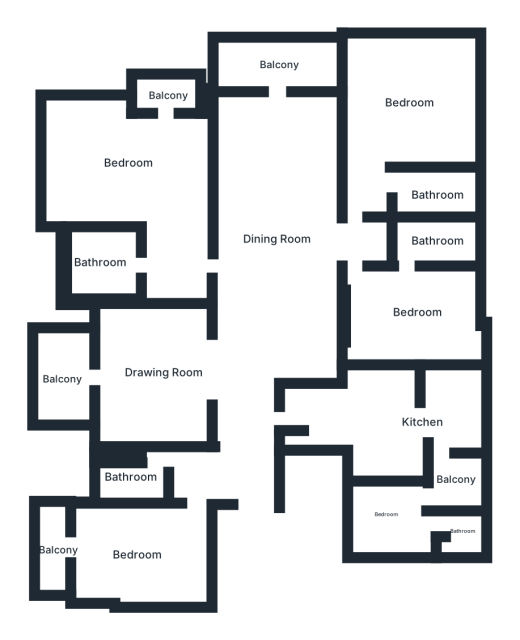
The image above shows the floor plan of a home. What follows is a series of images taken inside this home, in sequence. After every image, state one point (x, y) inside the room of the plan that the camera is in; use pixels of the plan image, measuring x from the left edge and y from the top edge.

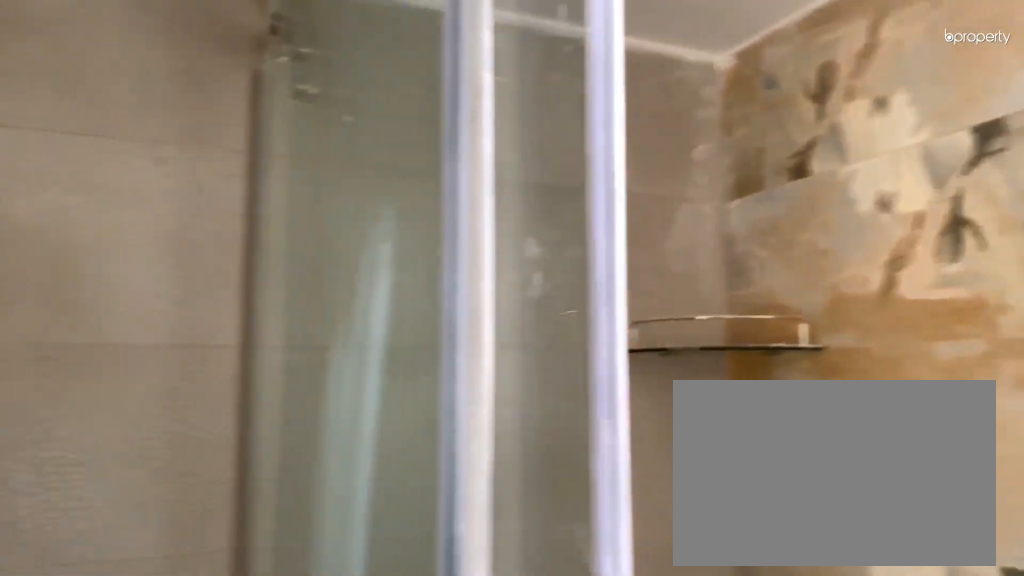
(99, 268)
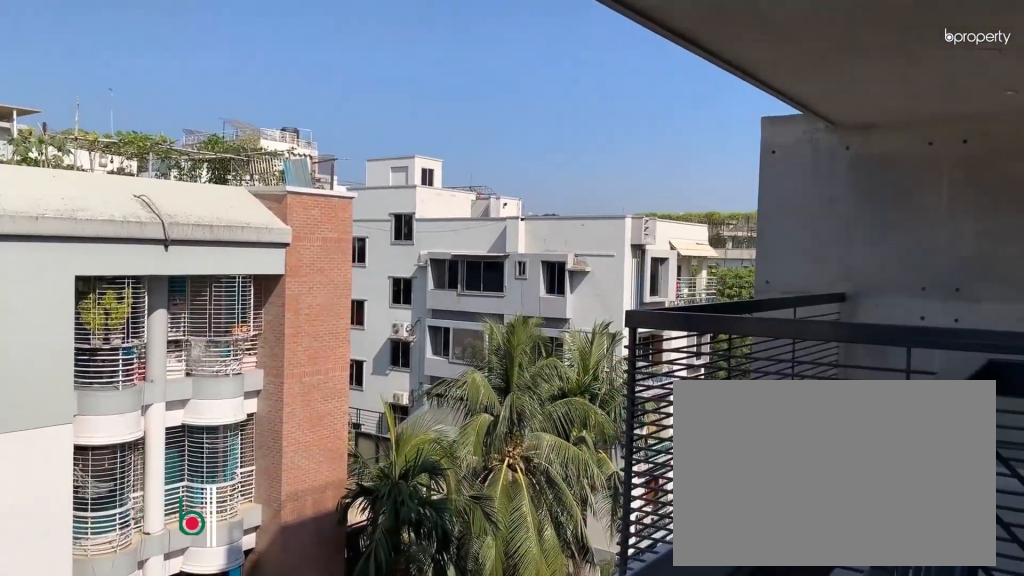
(166, 91)
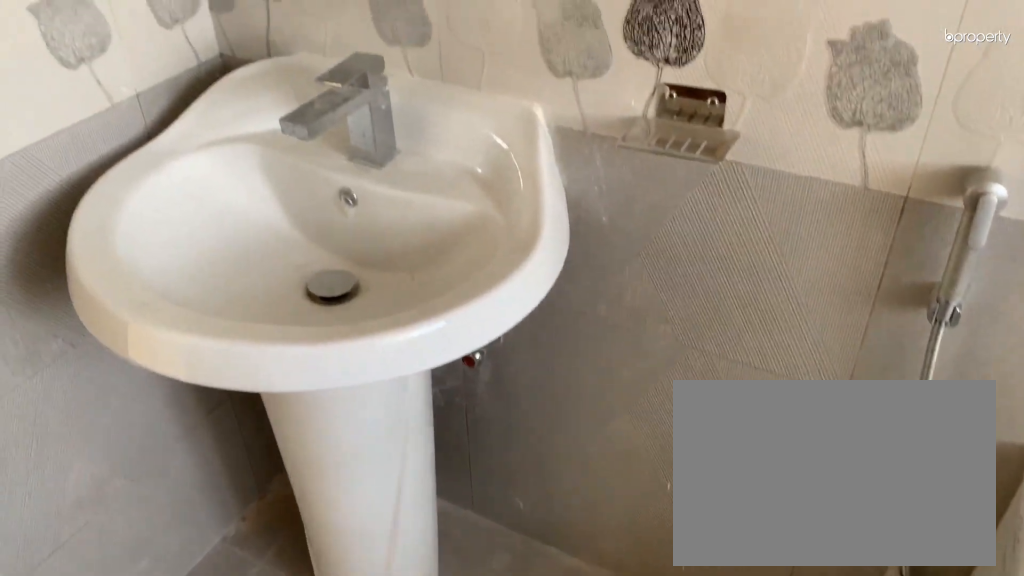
(122, 471)
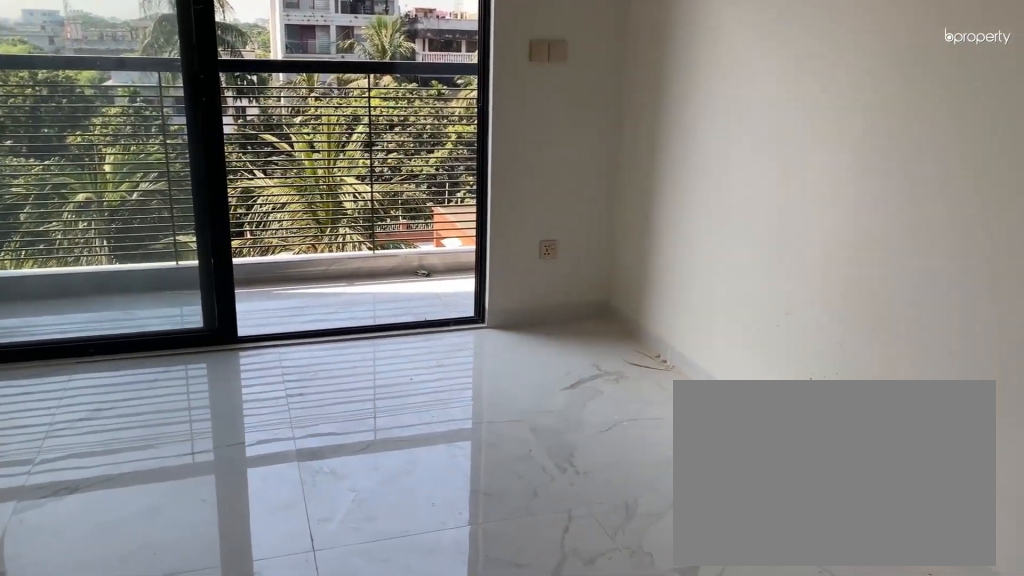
(144, 554)
